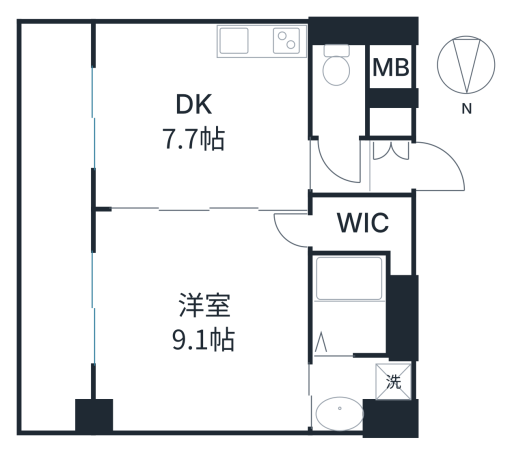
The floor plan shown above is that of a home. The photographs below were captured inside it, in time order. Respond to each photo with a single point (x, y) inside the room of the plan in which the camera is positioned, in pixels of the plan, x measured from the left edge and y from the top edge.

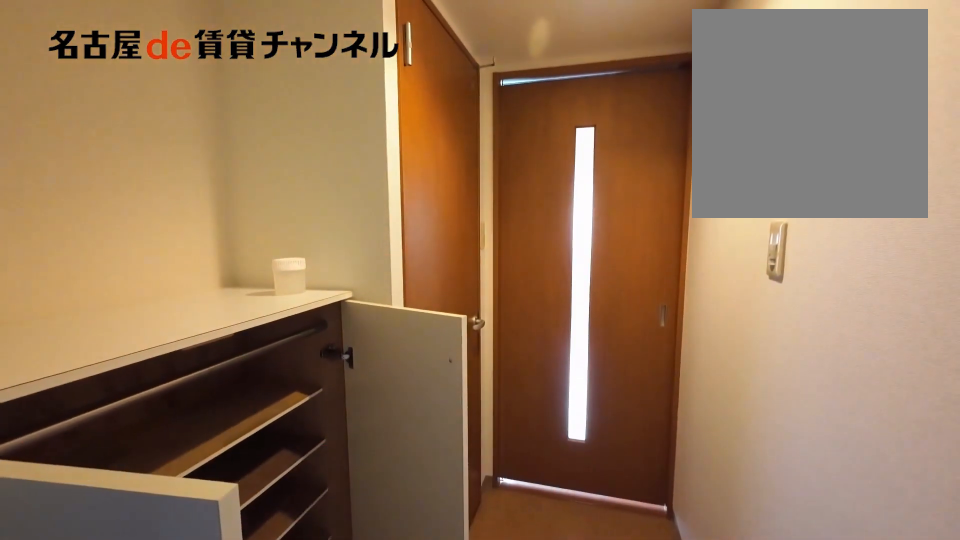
(364, 158)
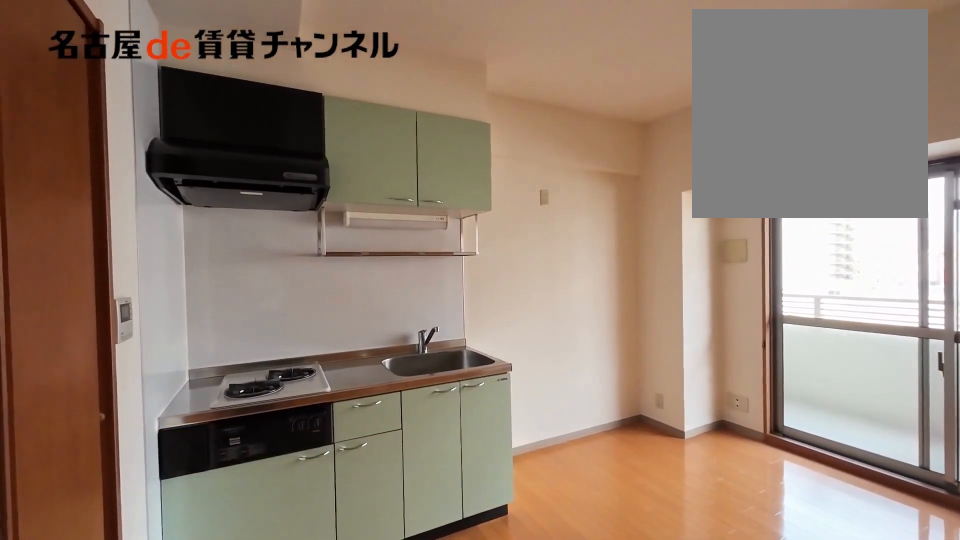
(199, 116)
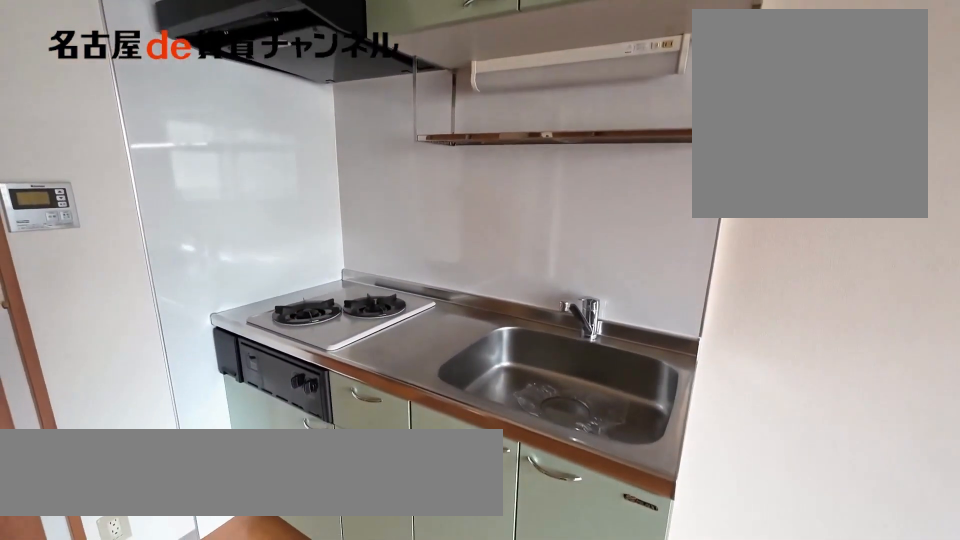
(261, 42)
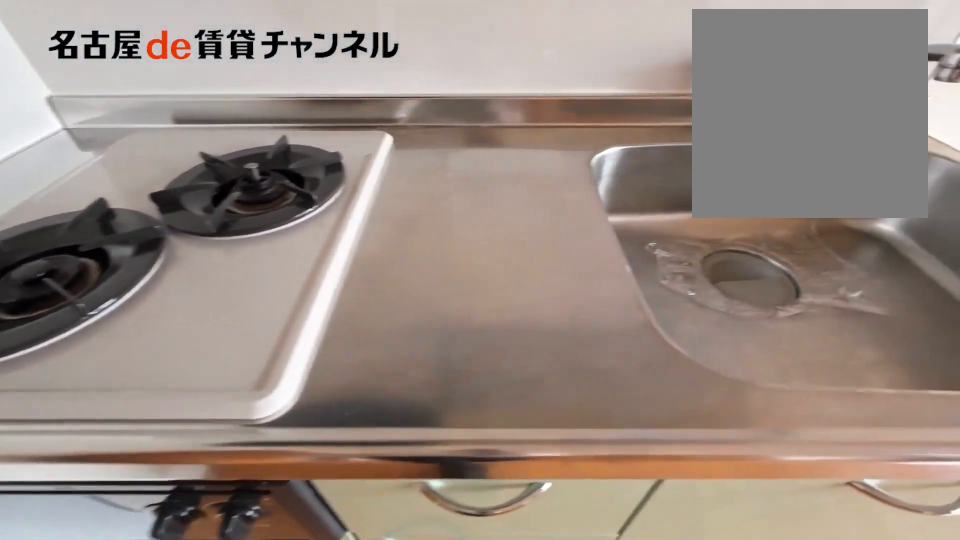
(261, 42)
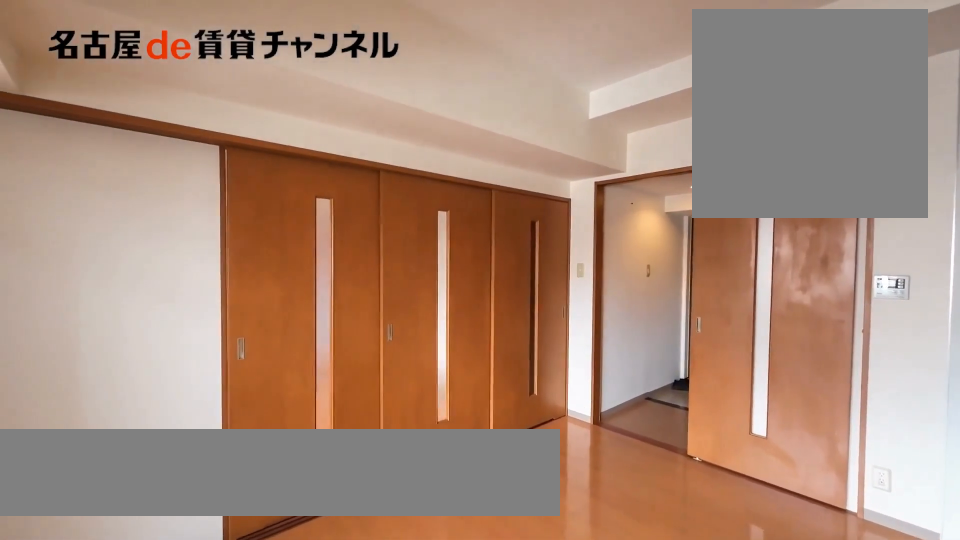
(201, 114)
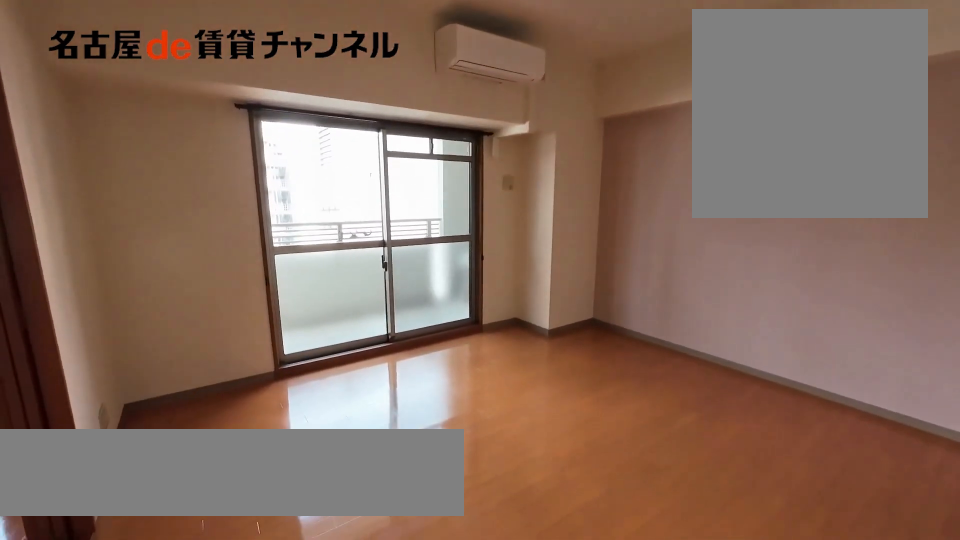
(199, 322)
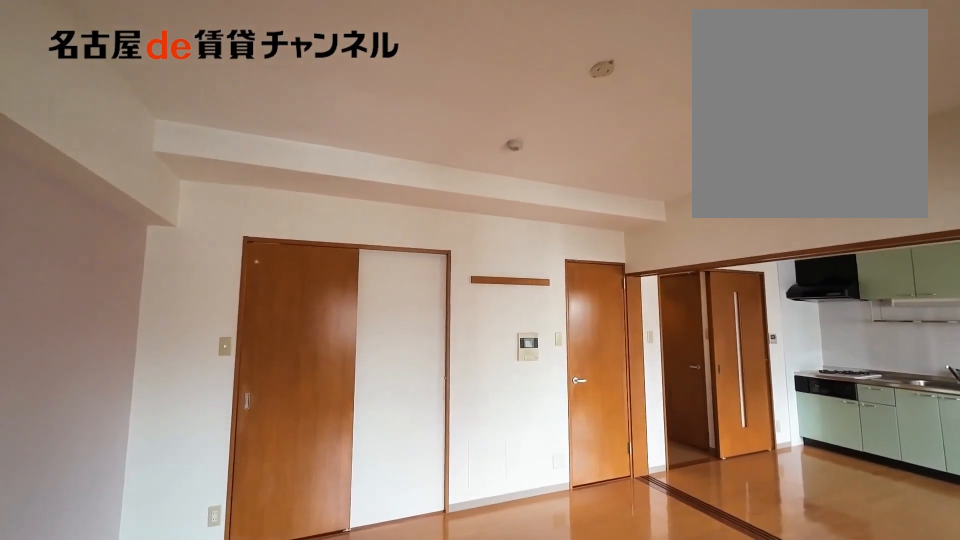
(199, 322)
